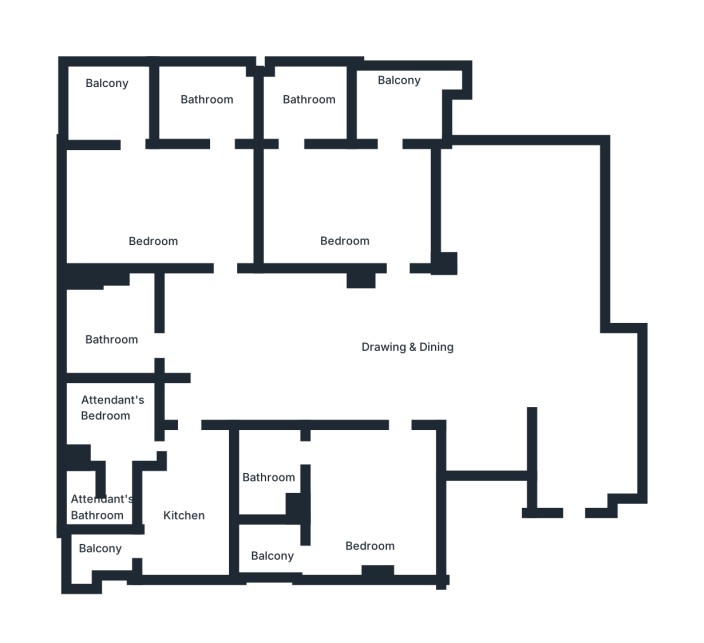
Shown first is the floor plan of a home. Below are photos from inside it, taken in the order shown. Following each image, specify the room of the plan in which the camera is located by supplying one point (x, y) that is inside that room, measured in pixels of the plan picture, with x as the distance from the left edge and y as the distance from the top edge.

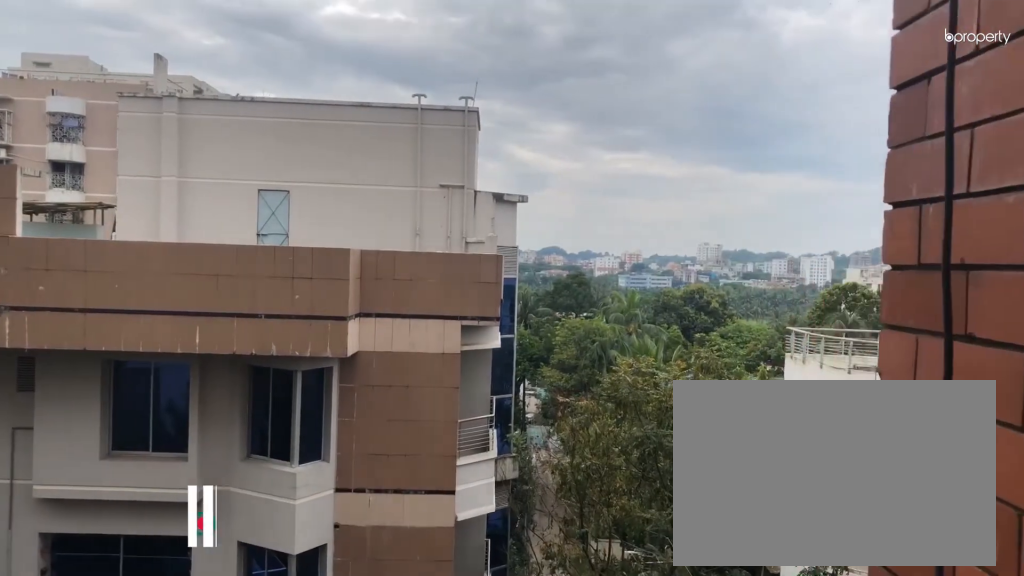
(107, 101)
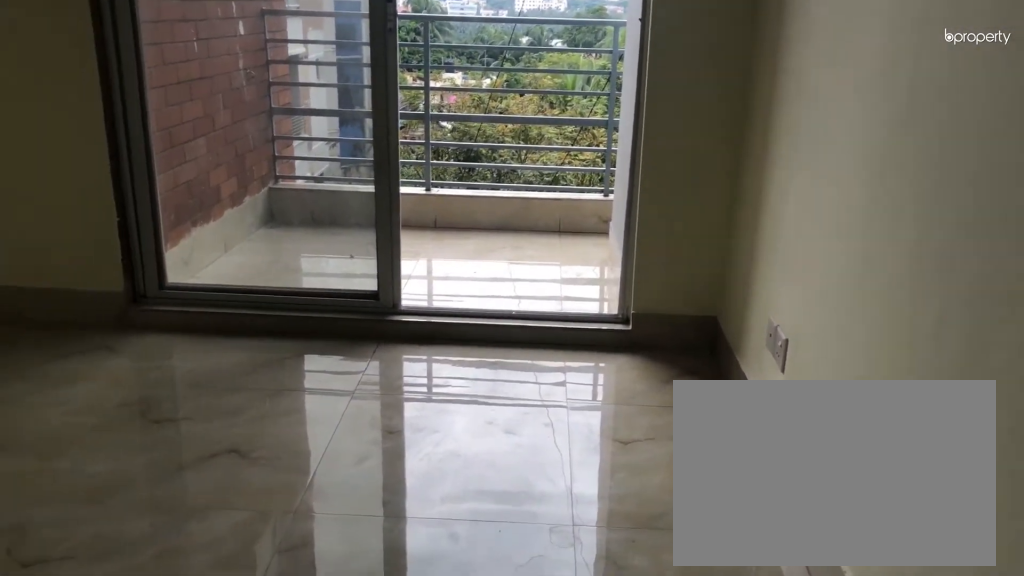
(349, 218)
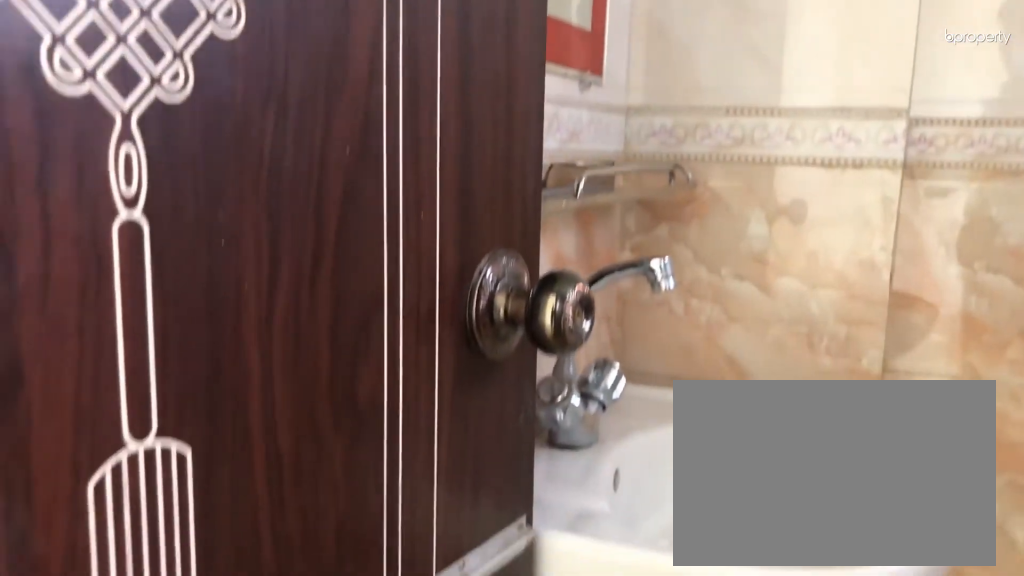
(309, 96)
